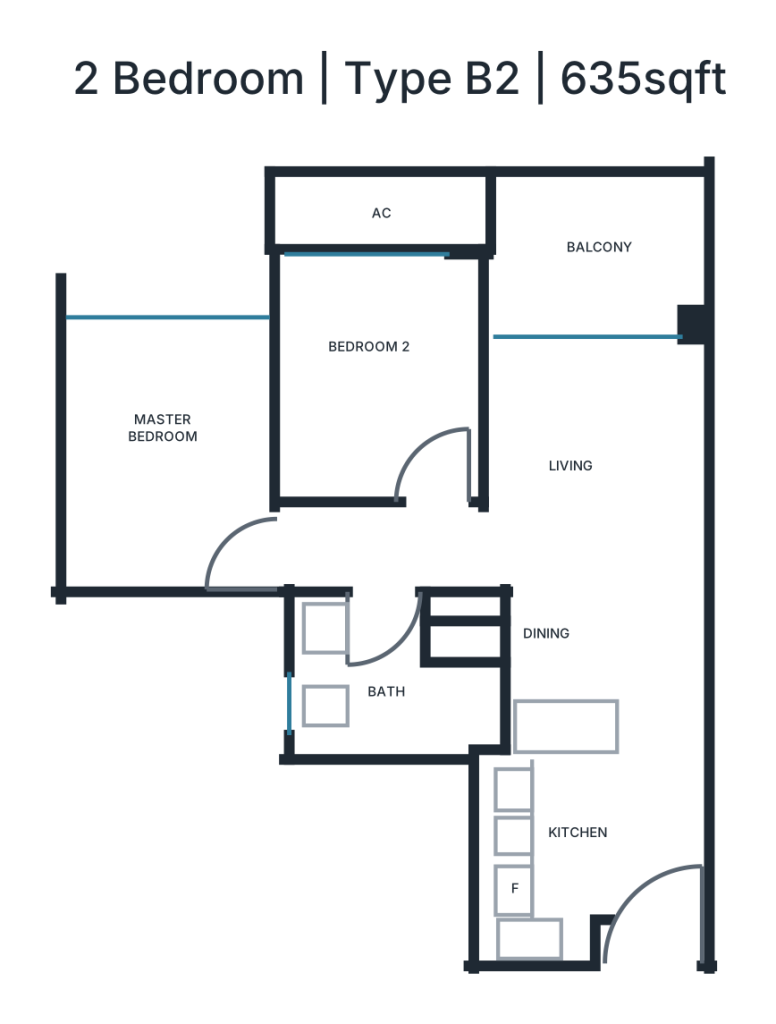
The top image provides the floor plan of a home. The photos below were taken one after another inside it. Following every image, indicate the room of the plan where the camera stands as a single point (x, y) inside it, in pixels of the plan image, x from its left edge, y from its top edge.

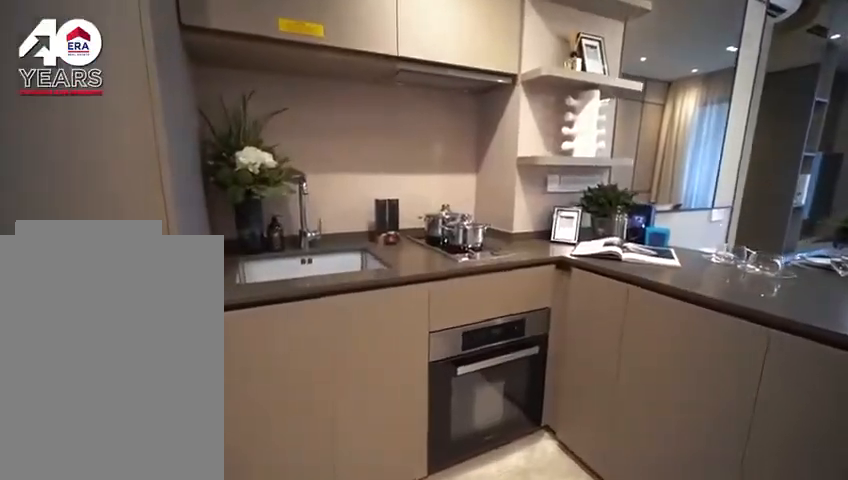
(555, 812)
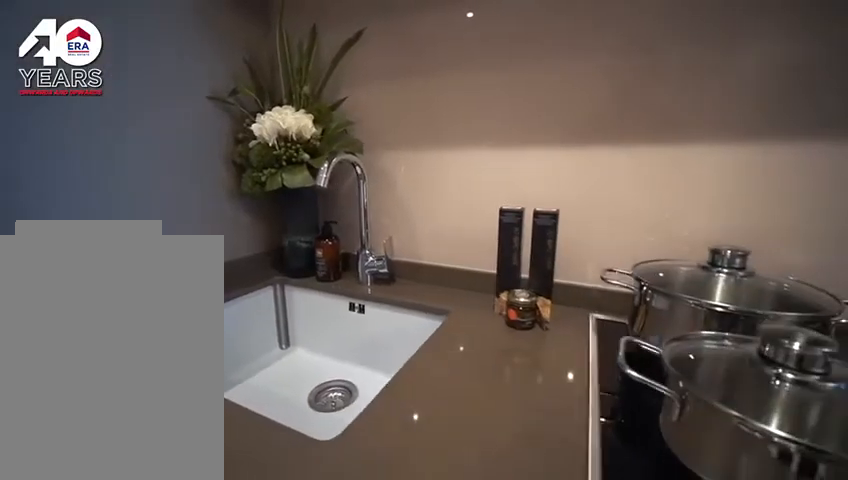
(556, 812)
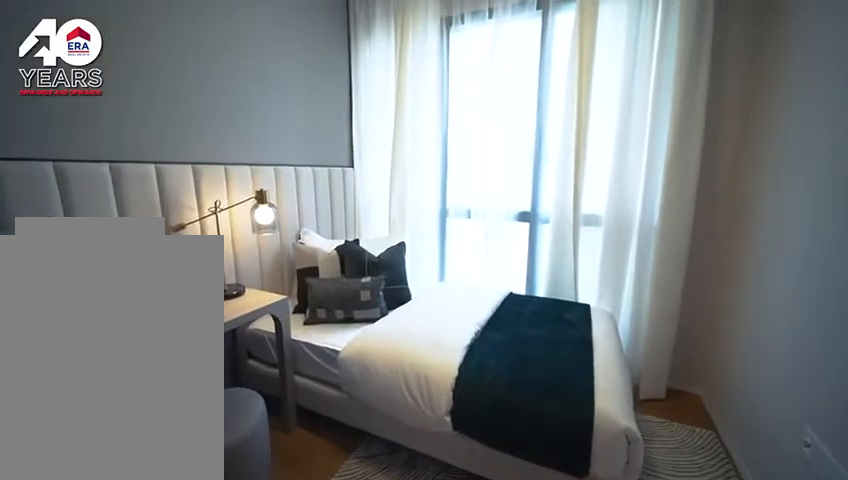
(381, 382)
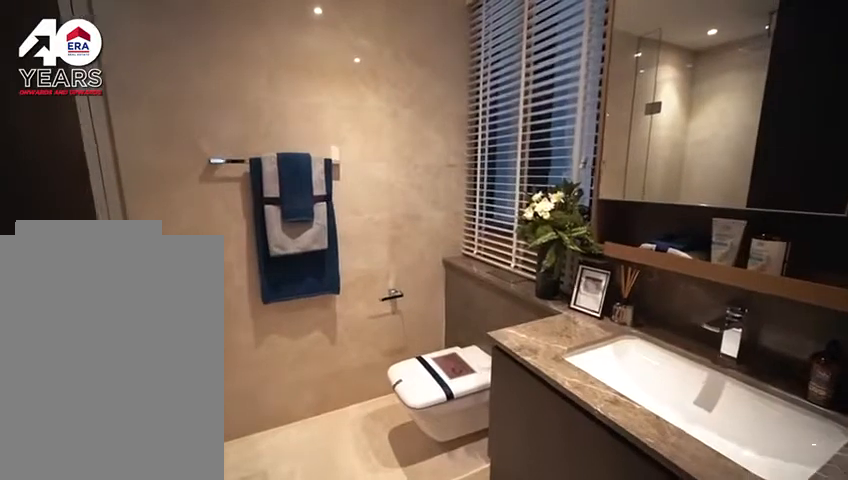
(361, 671)
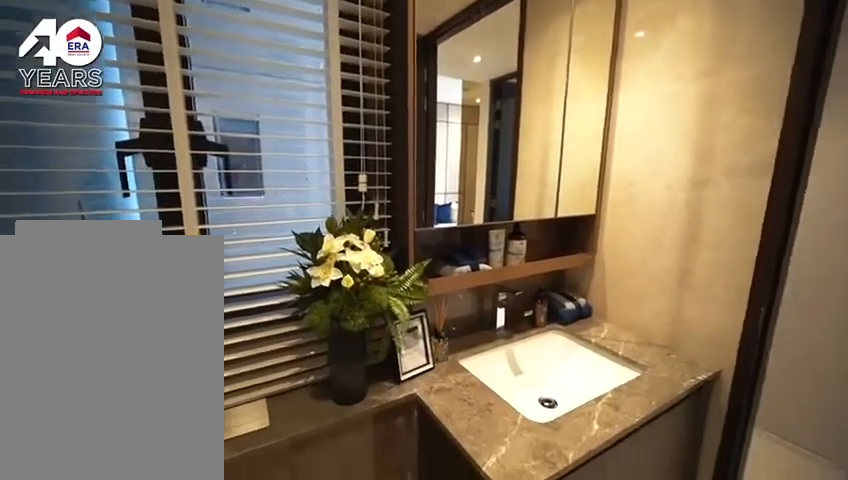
(361, 671)
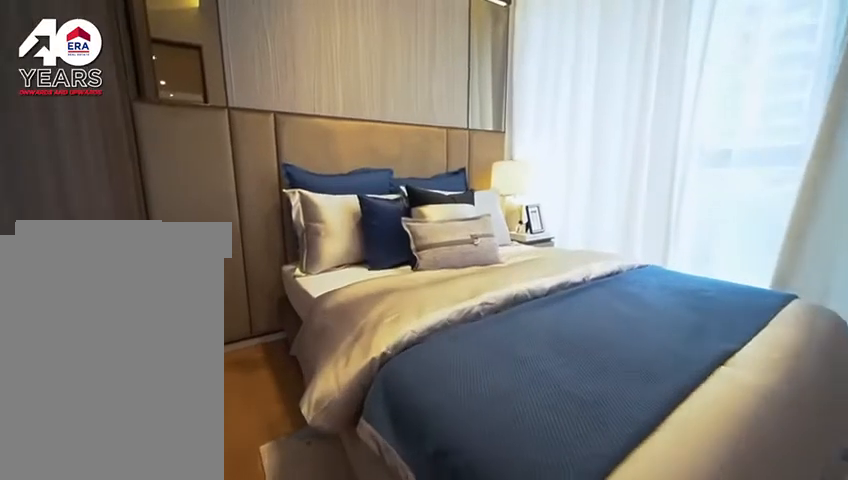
(170, 463)
